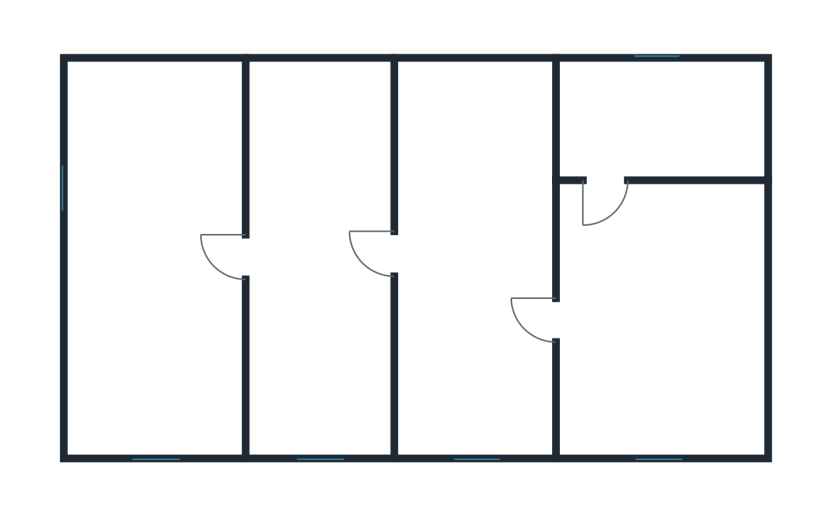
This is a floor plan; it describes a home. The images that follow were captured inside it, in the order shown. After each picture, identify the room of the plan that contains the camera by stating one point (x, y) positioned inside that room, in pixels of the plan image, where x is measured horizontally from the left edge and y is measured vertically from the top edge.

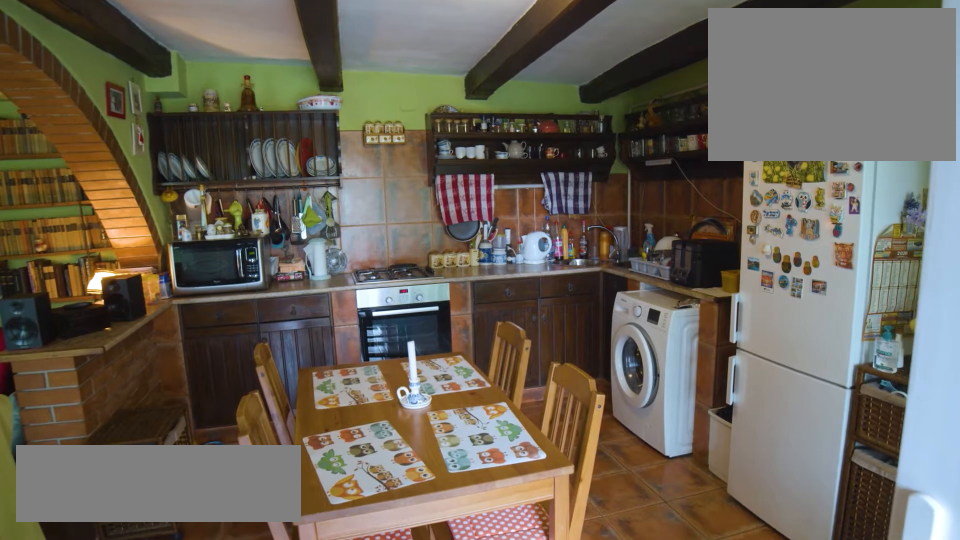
(472, 255)
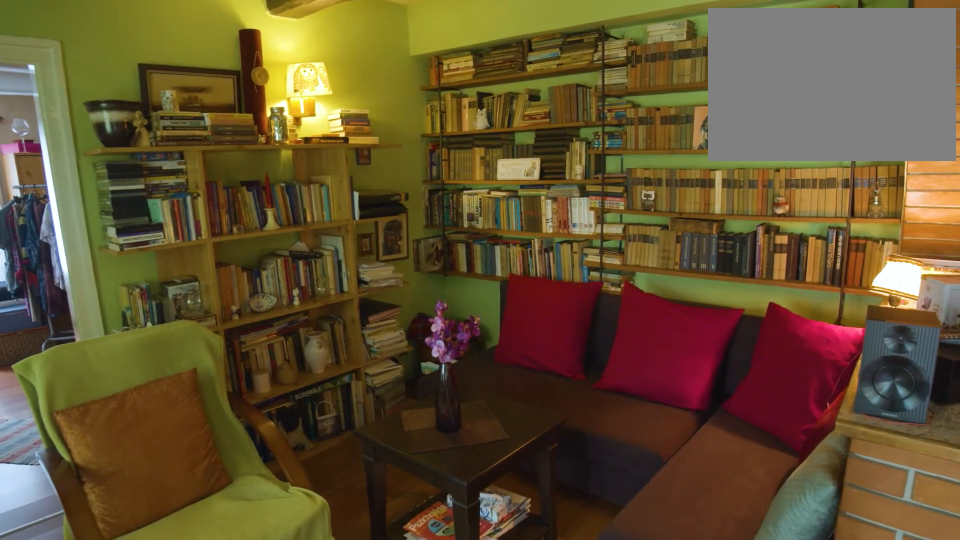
(321, 253)
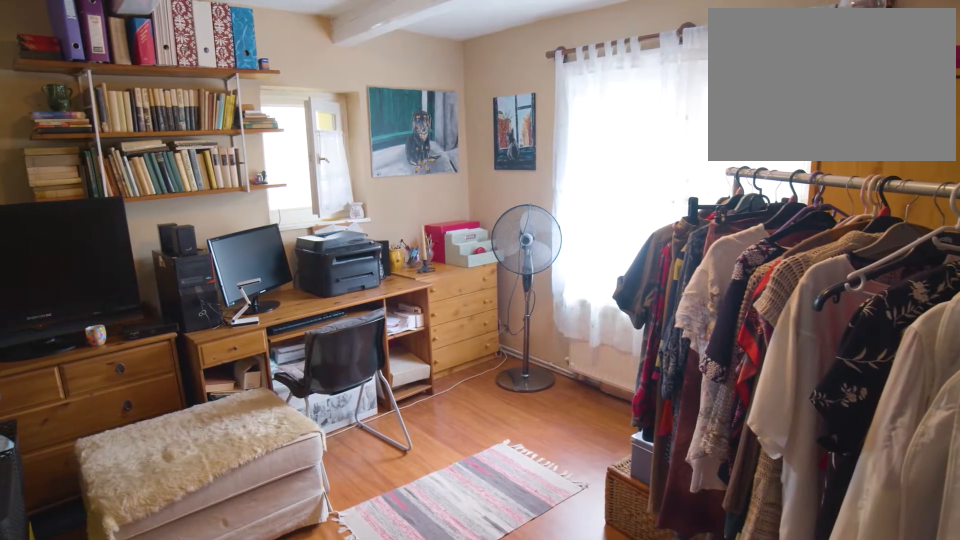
(158, 255)
